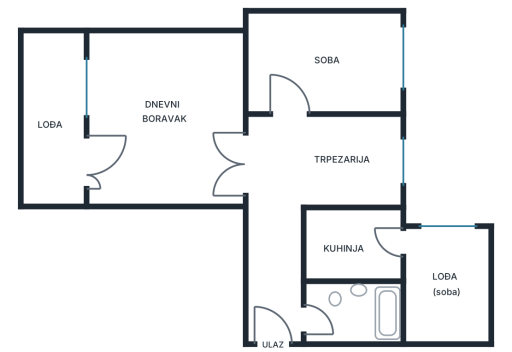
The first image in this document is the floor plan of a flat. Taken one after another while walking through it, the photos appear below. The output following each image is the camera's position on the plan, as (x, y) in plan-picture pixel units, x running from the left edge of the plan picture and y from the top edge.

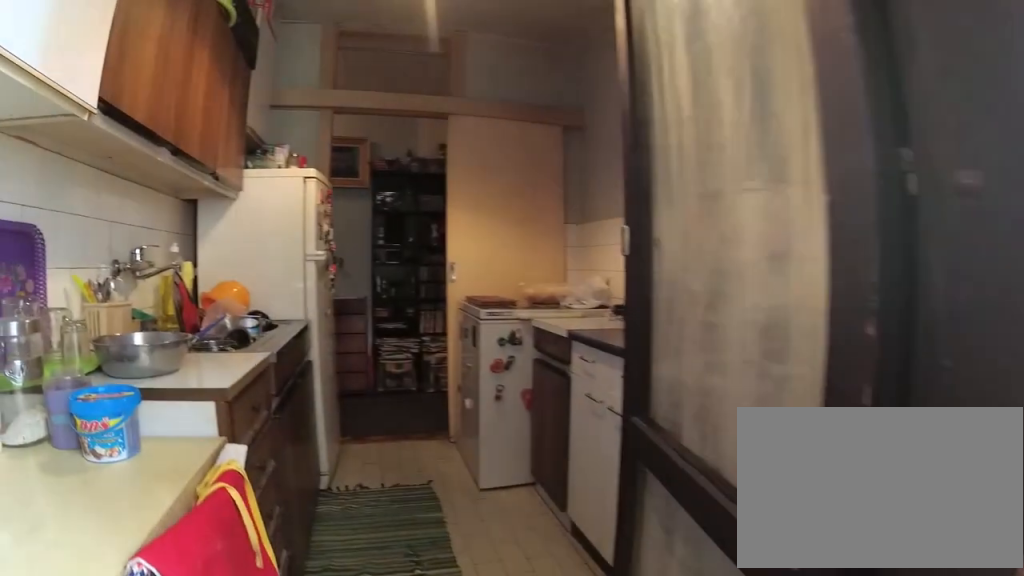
(439, 253)
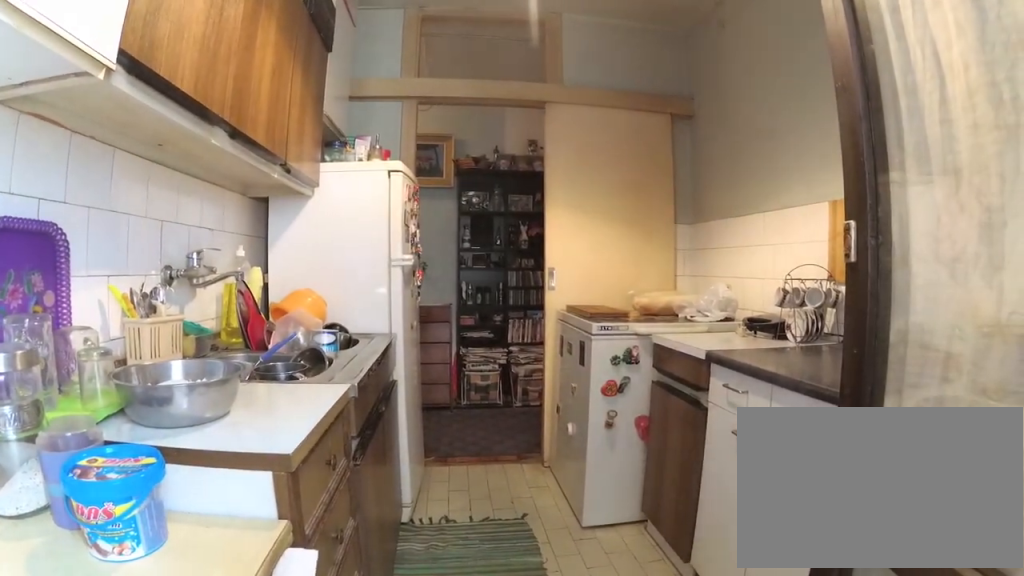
(428, 247)
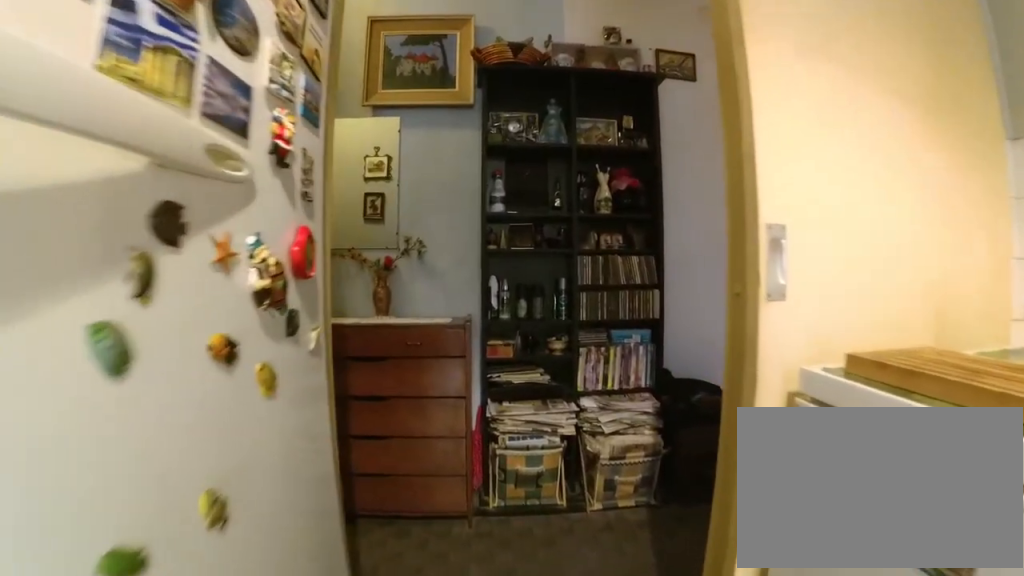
(363, 247)
